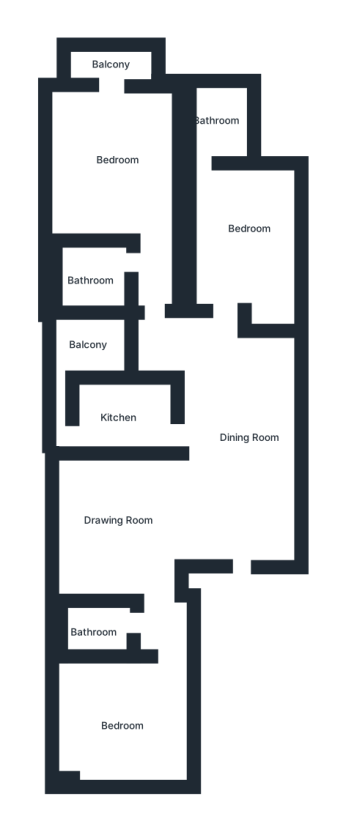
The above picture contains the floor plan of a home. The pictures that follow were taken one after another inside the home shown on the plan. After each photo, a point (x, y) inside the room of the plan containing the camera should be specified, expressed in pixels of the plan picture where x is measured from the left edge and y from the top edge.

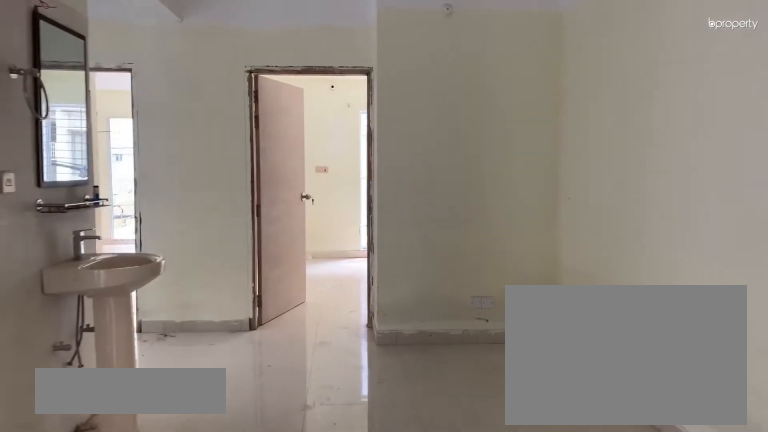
(238, 426)
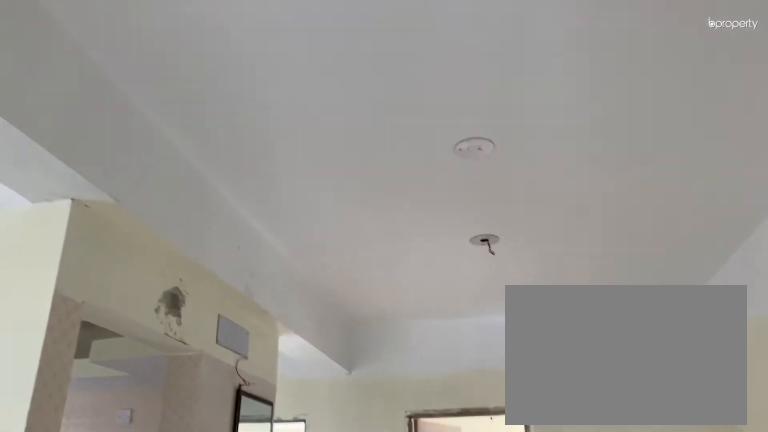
(238, 426)
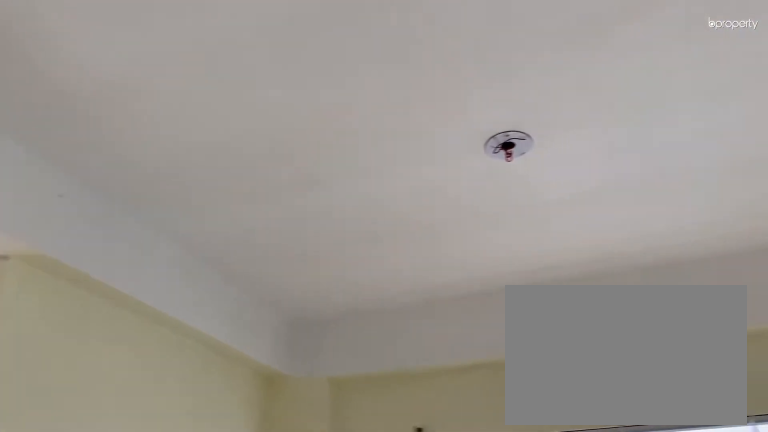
(111, 514)
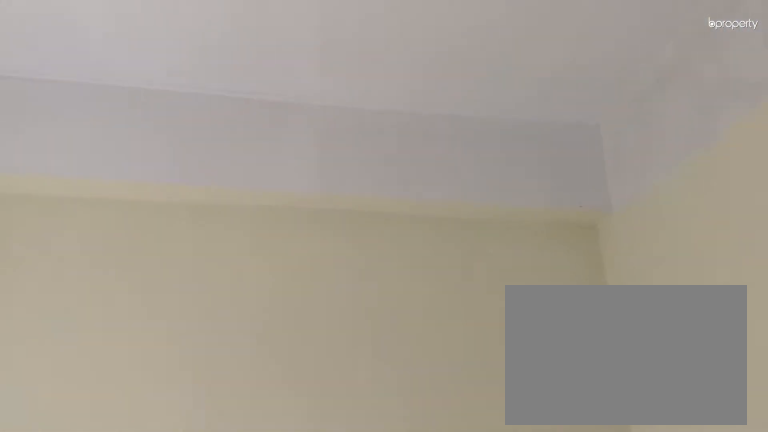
(121, 722)
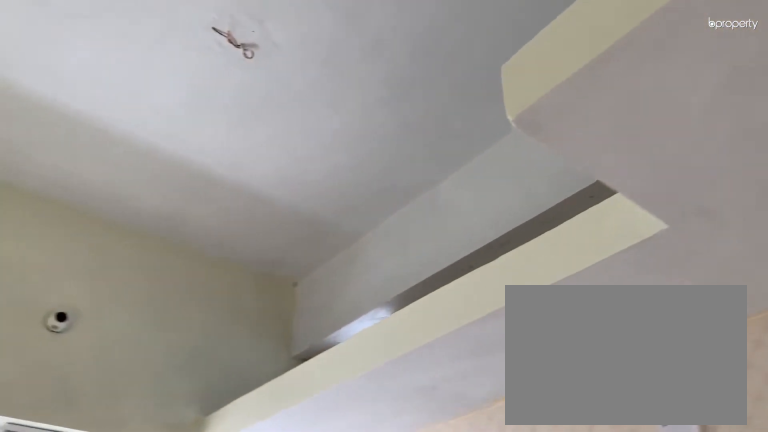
(123, 413)
